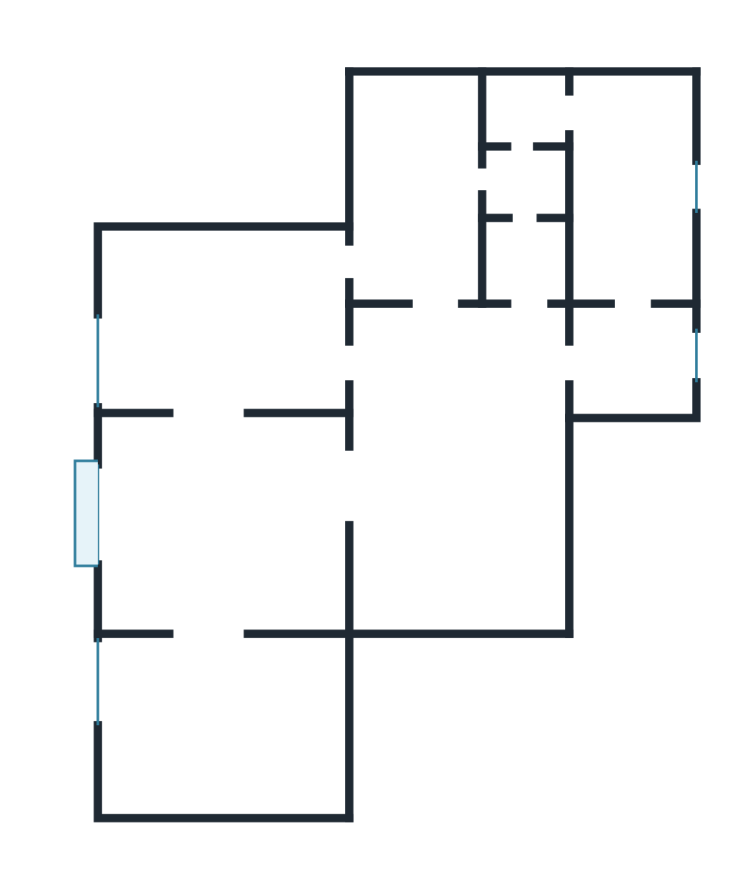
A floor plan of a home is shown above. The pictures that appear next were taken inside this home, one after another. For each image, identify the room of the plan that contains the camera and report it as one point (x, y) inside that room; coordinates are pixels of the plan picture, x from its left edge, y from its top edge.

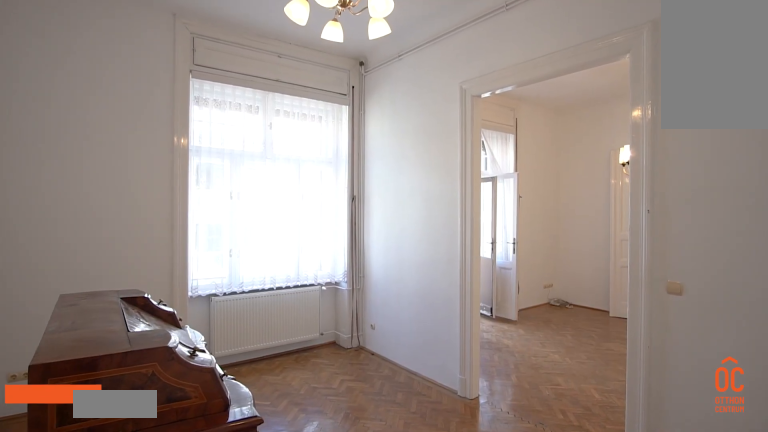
(217, 726)
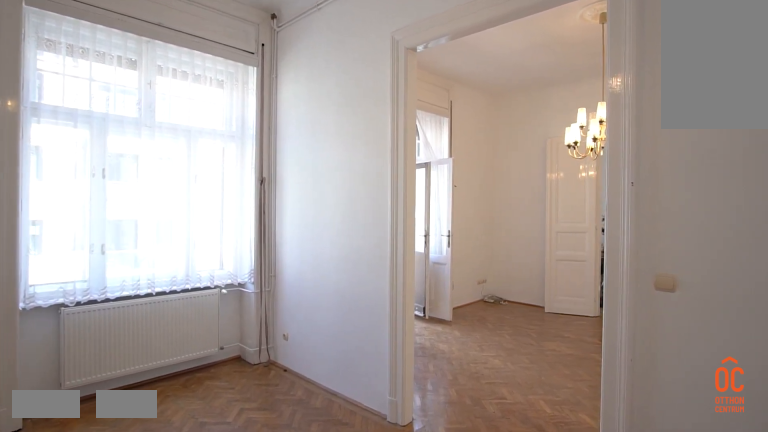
(217, 726)
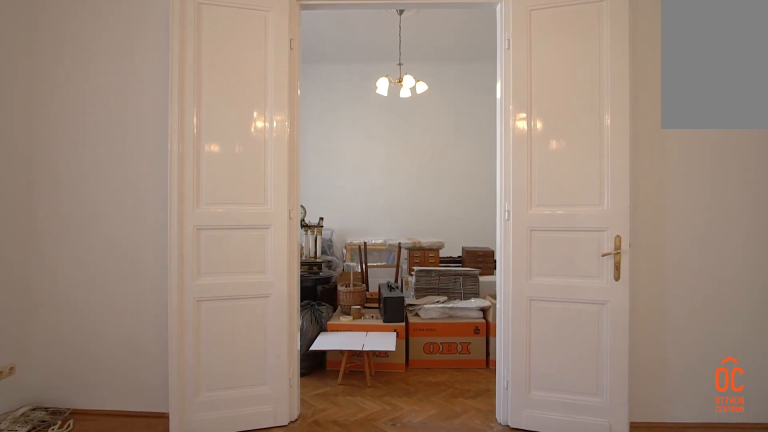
(220, 539)
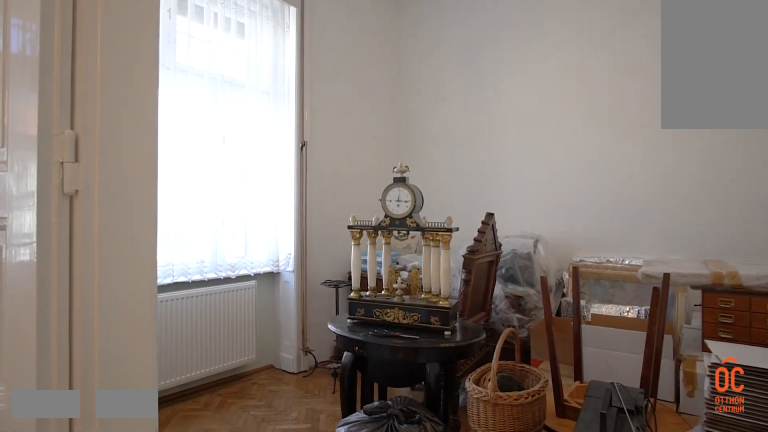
(225, 328)
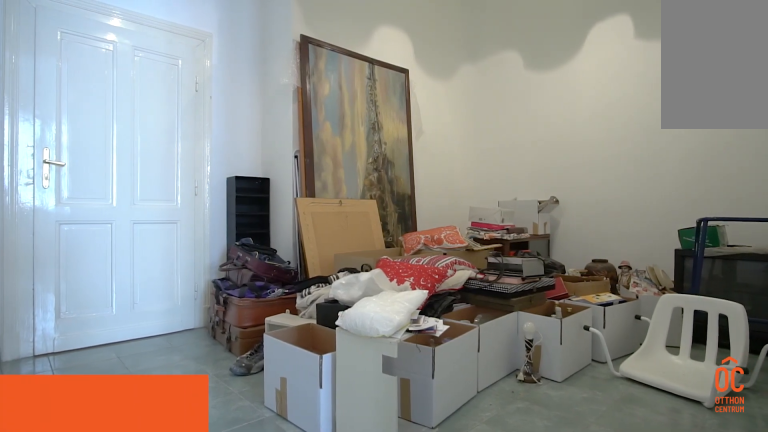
(460, 471)
